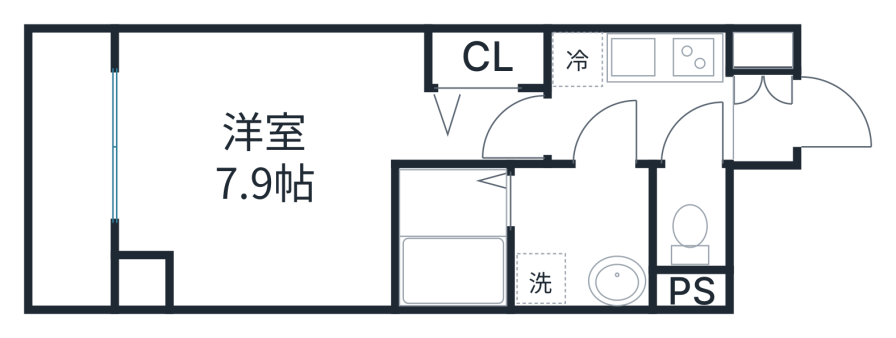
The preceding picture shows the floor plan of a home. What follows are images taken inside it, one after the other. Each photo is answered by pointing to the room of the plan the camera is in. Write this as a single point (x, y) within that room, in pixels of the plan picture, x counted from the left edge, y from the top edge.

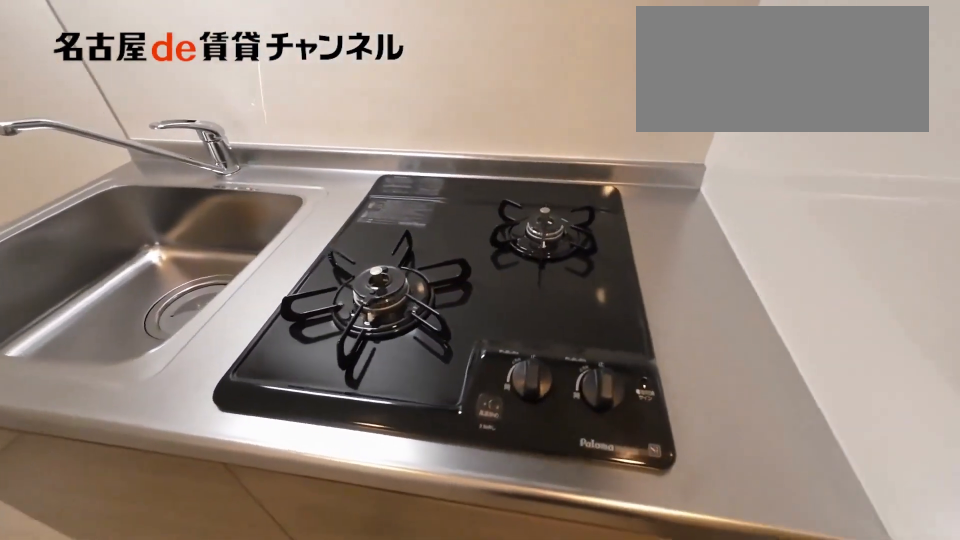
(638, 74)
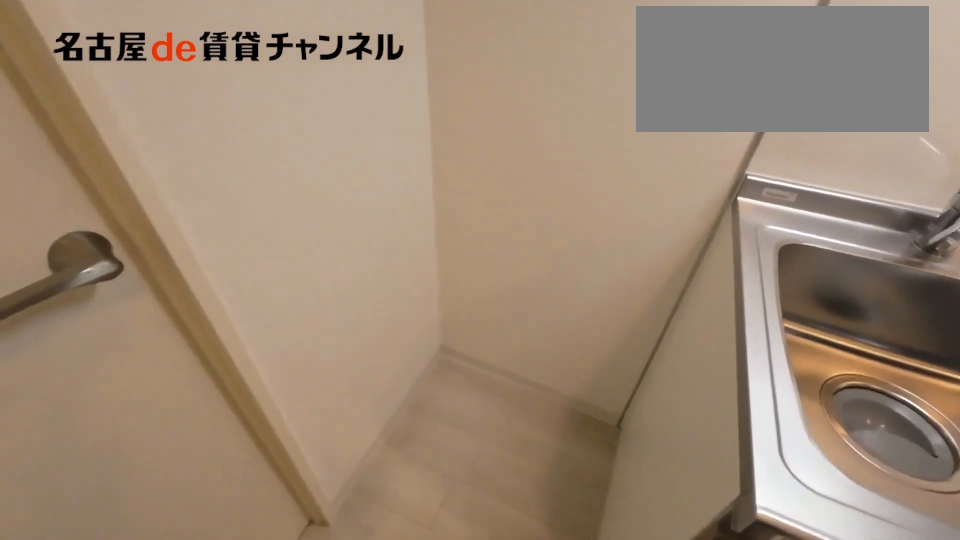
(638, 74)
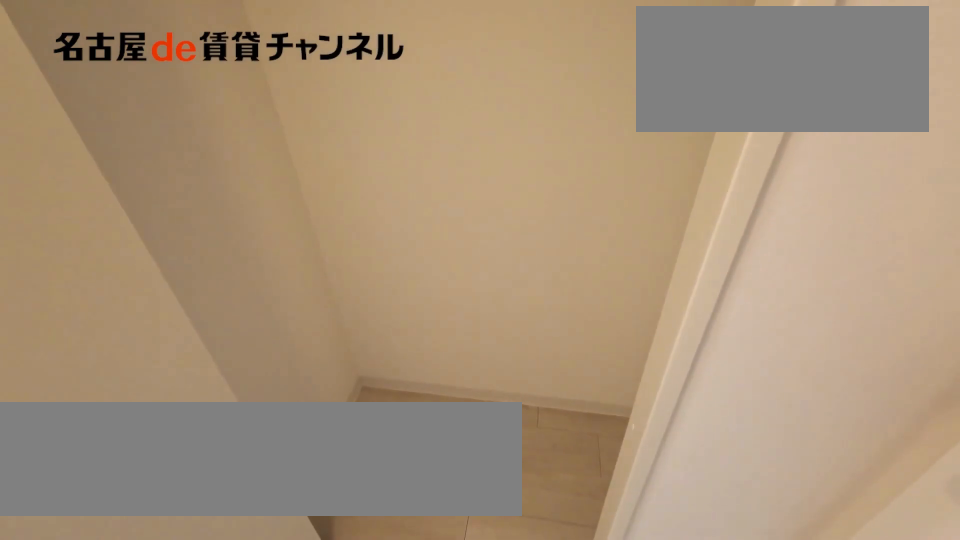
(488, 58)
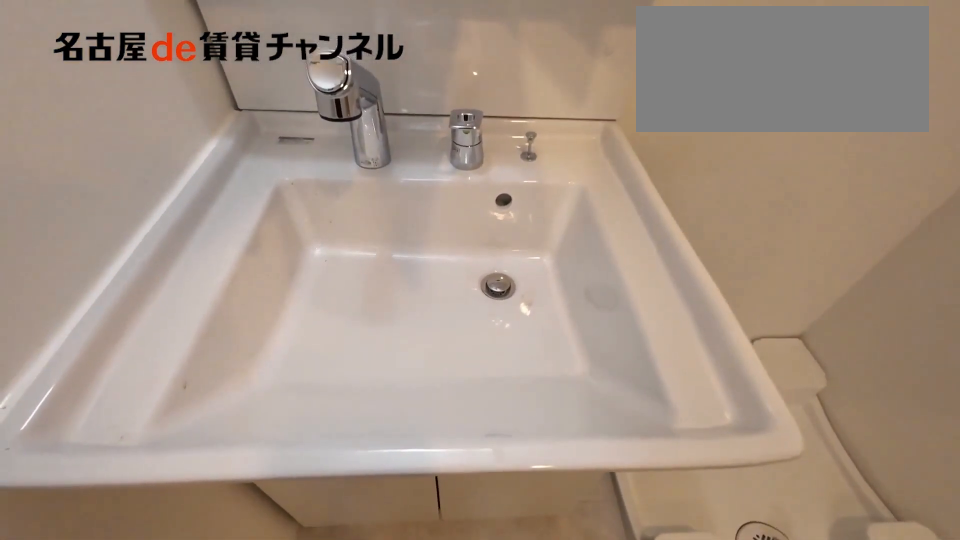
(580, 236)
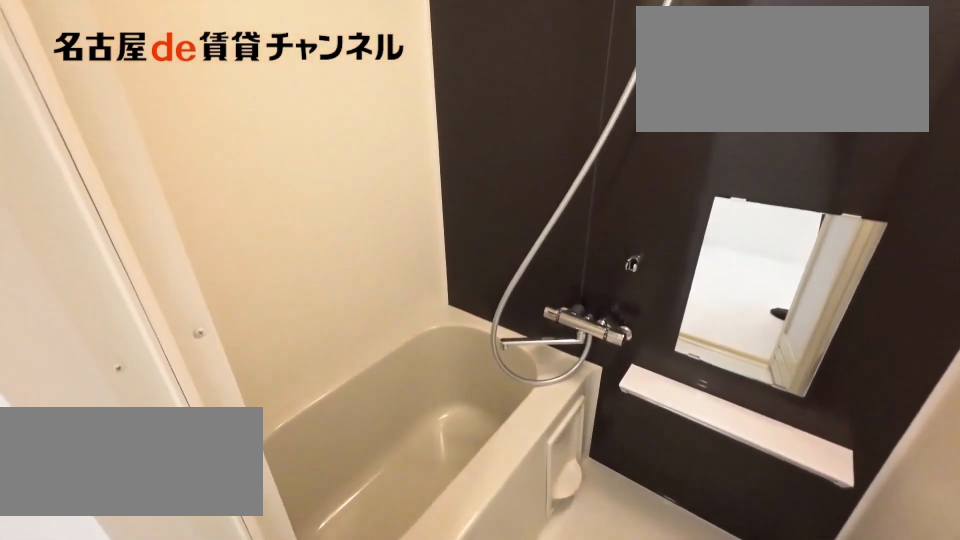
(453, 238)
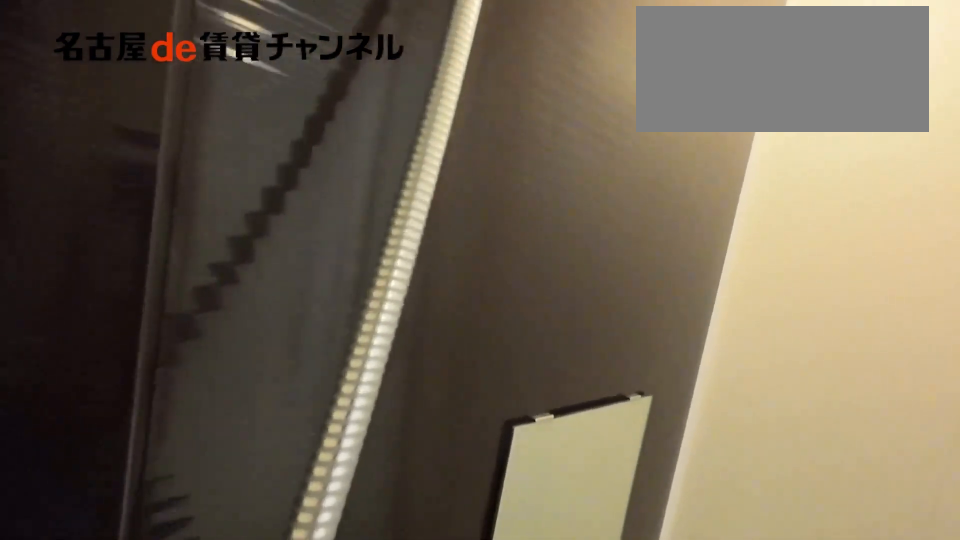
(453, 238)
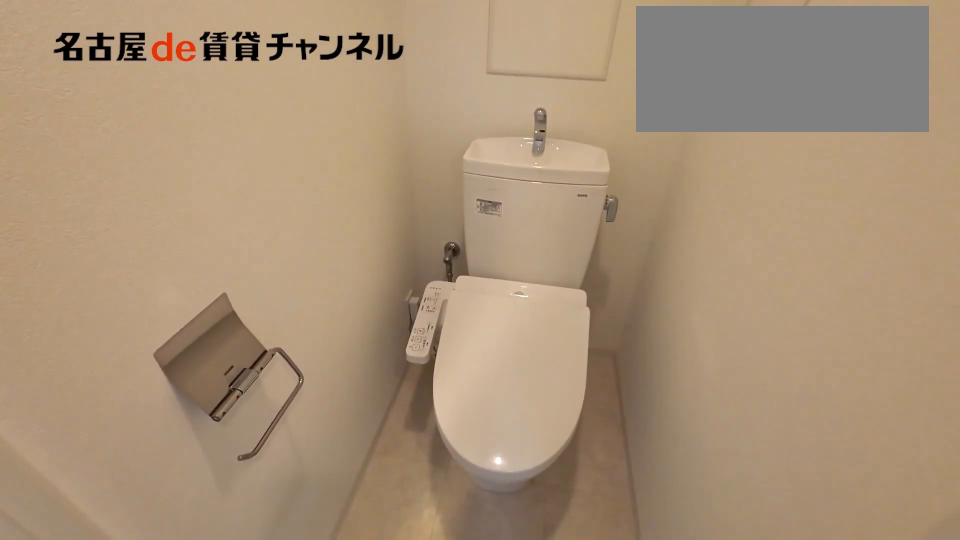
(689, 239)
